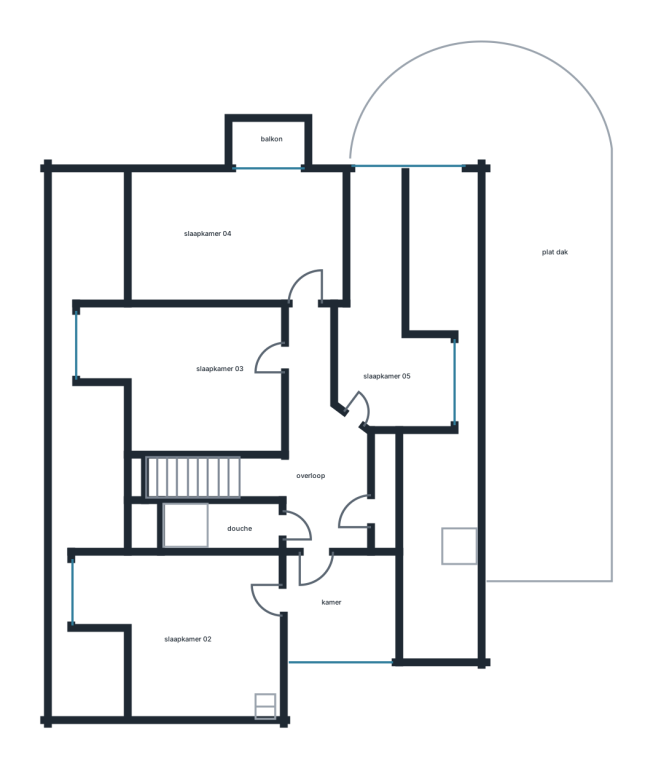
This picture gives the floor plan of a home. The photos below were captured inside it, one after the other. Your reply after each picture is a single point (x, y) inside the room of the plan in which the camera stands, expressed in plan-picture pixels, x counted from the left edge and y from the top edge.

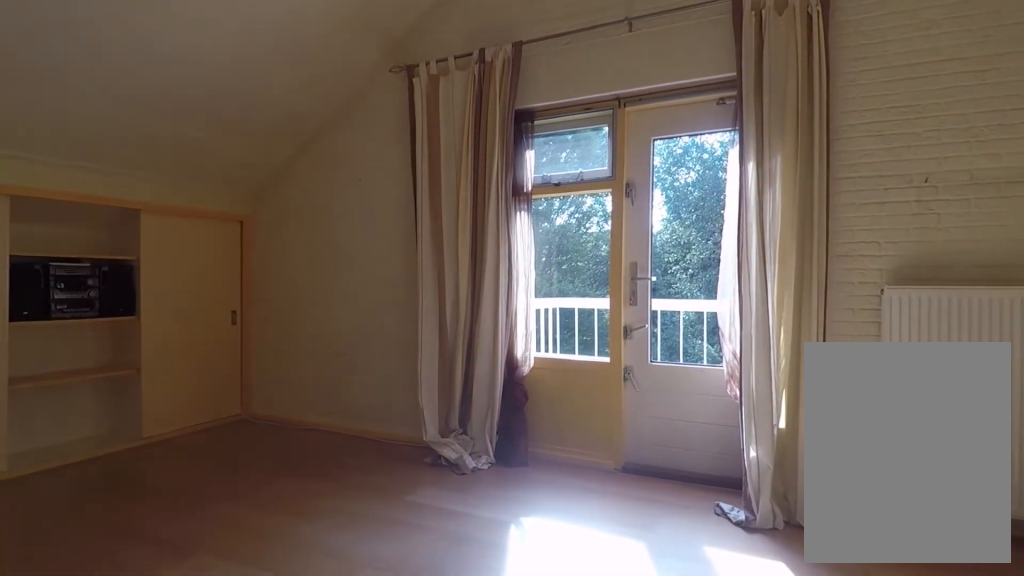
(235, 237)
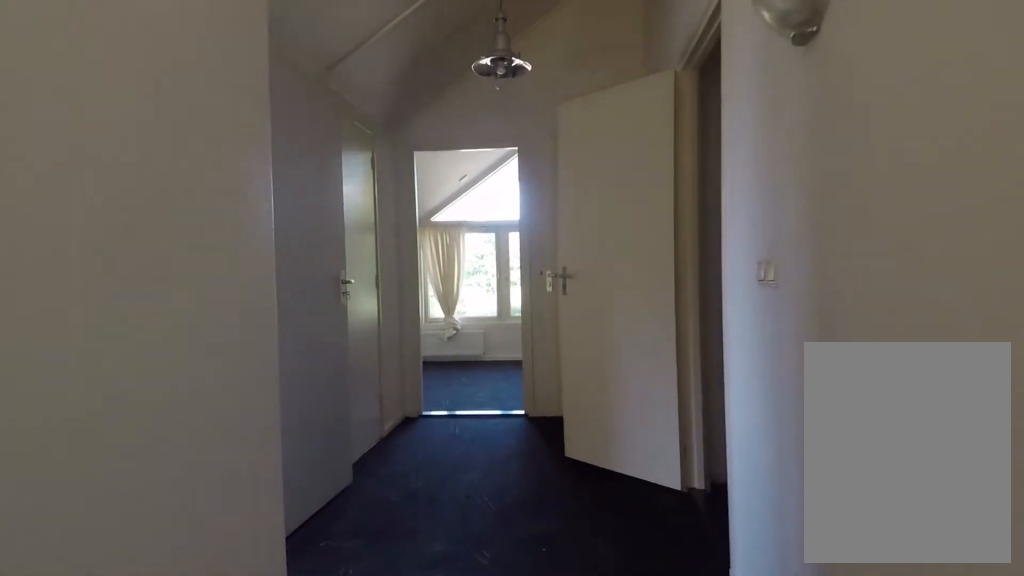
(314, 450)
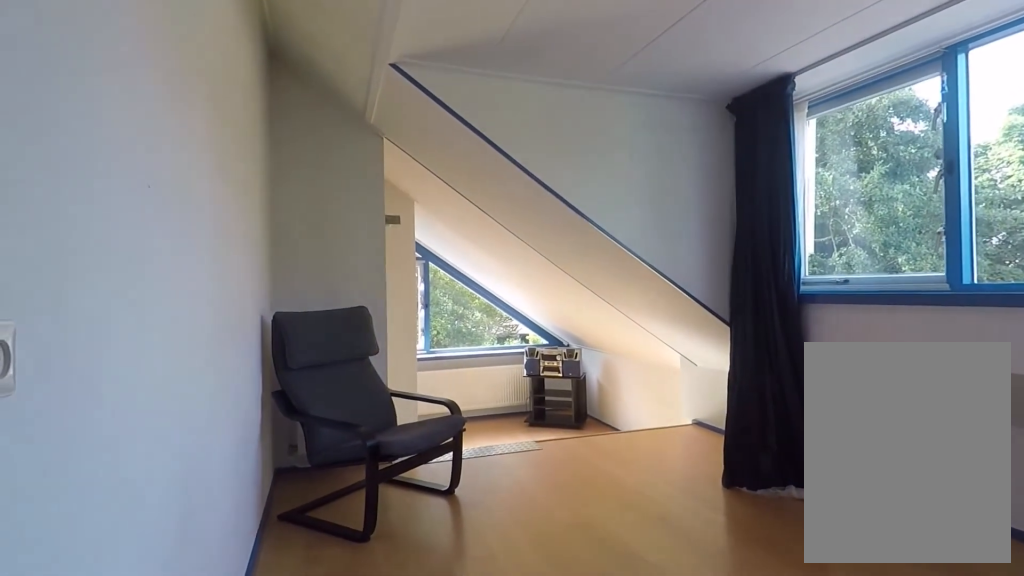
(385, 323)
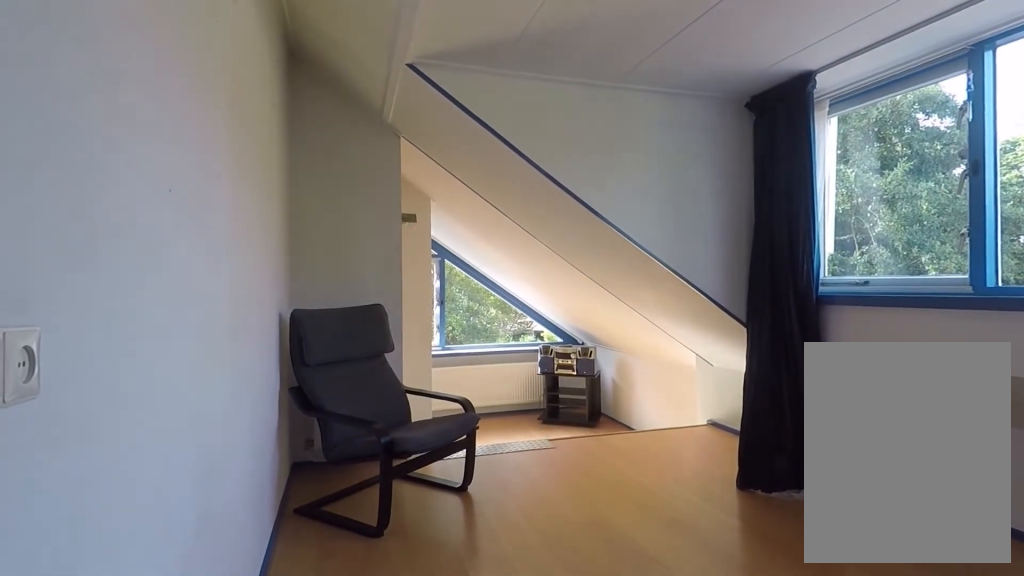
(385, 323)
